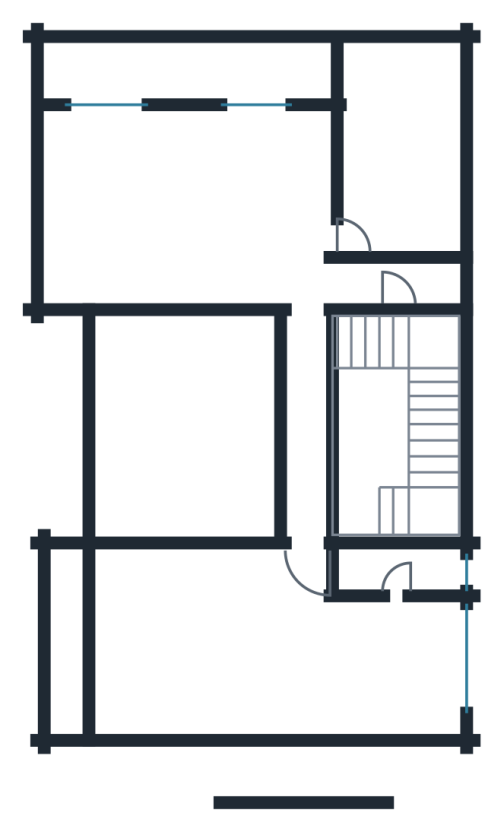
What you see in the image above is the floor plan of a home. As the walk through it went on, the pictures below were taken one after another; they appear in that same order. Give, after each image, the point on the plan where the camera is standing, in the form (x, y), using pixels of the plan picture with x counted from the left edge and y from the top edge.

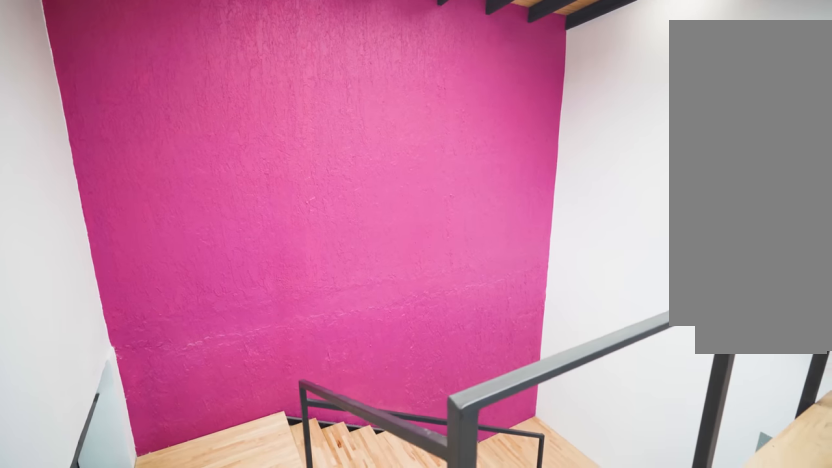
(315, 428)
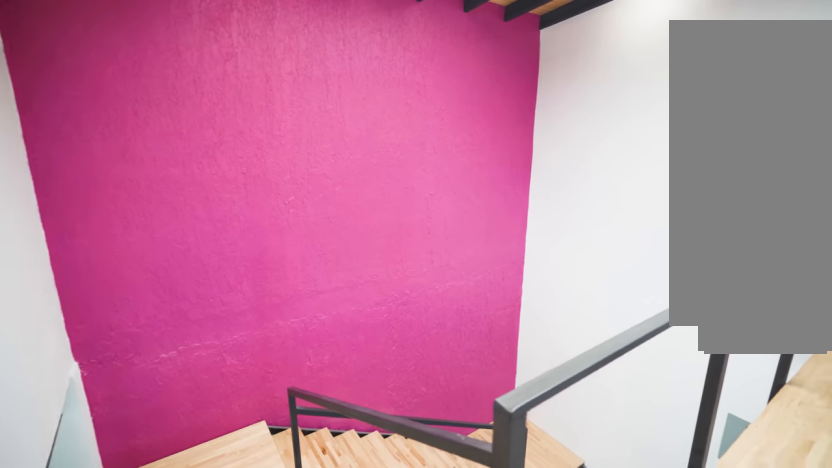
(318, 413)
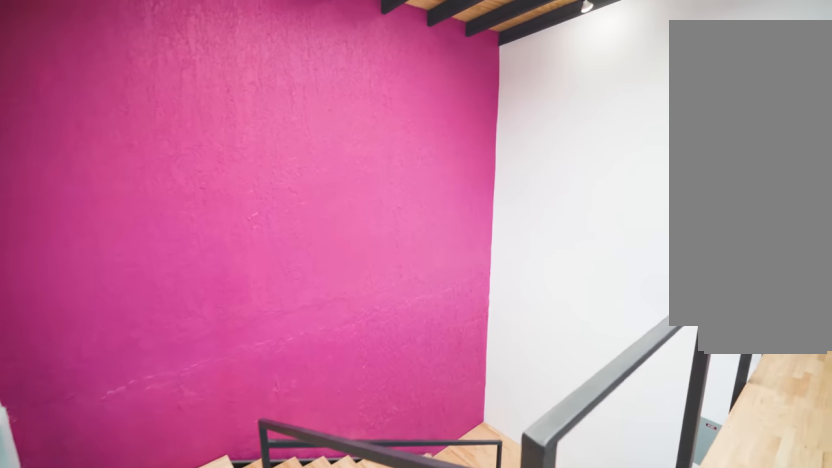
(318, 405)
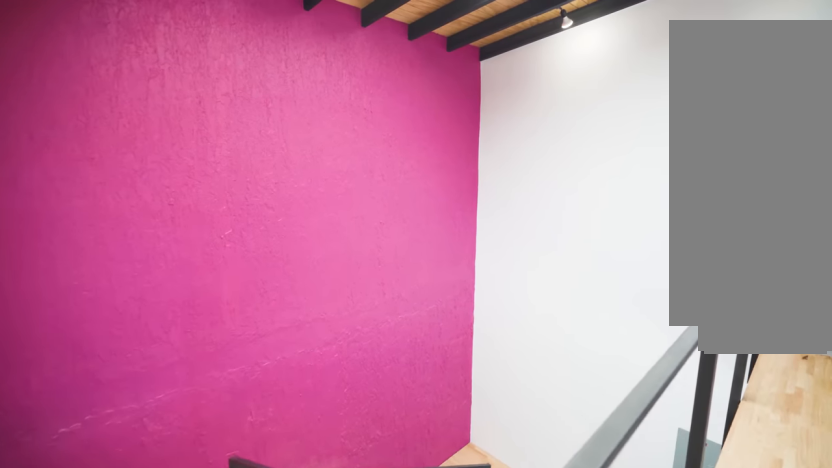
(318, 398)
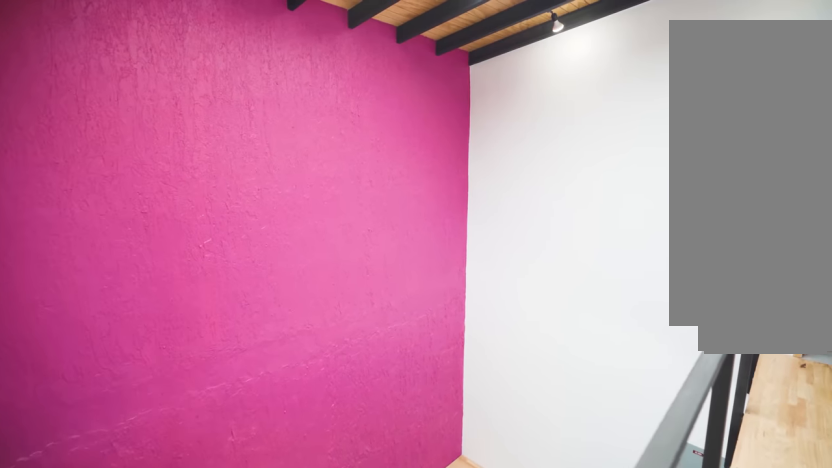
(319, 393)
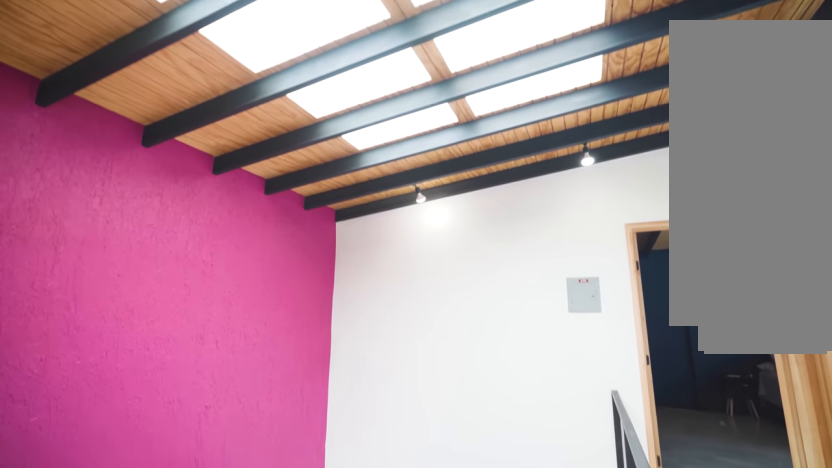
(320, 379)
